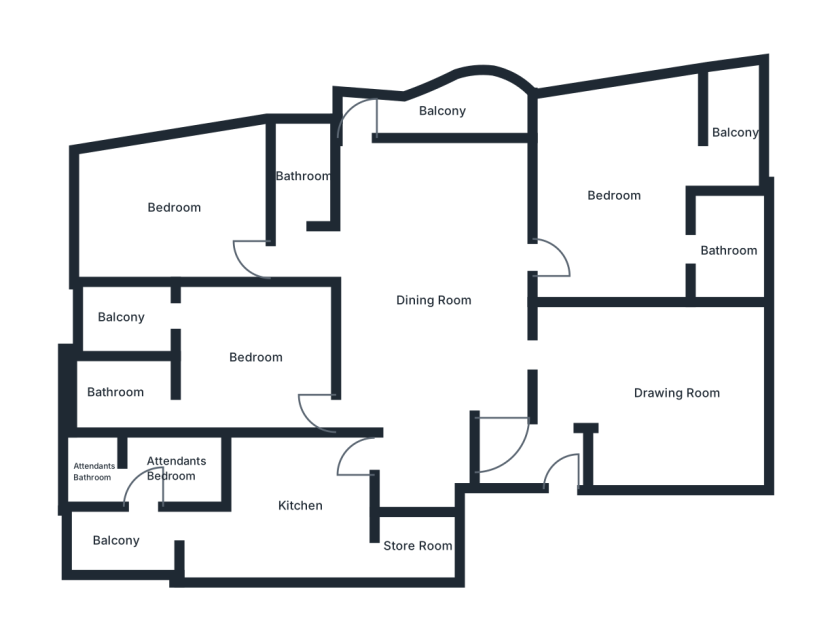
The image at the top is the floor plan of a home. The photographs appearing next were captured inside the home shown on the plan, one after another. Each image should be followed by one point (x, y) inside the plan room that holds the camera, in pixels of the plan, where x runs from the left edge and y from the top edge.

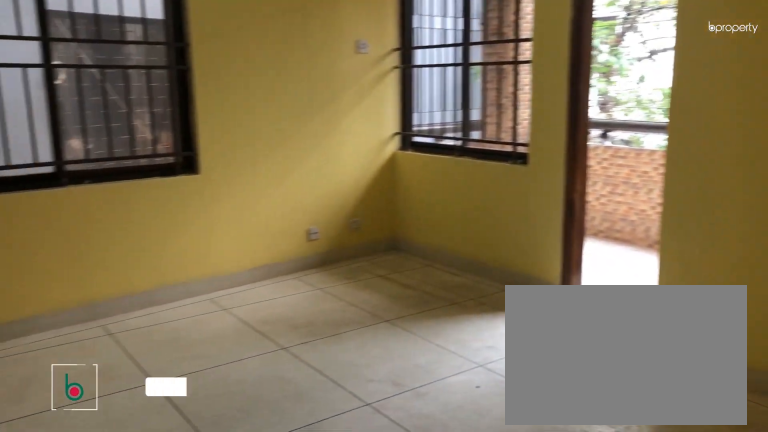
(616, 194)
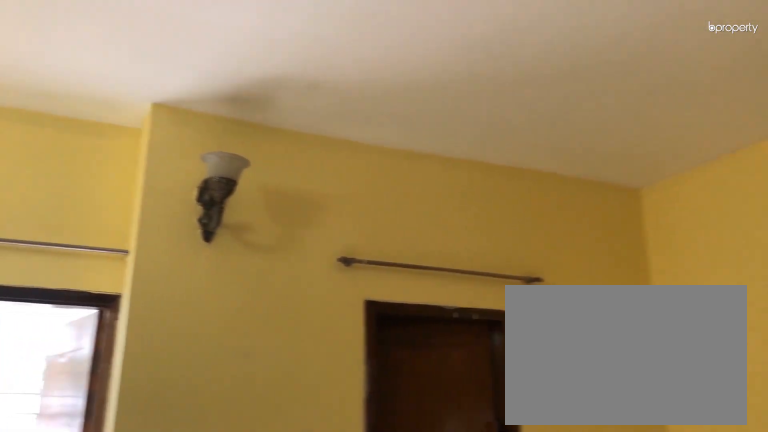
(616, 194)
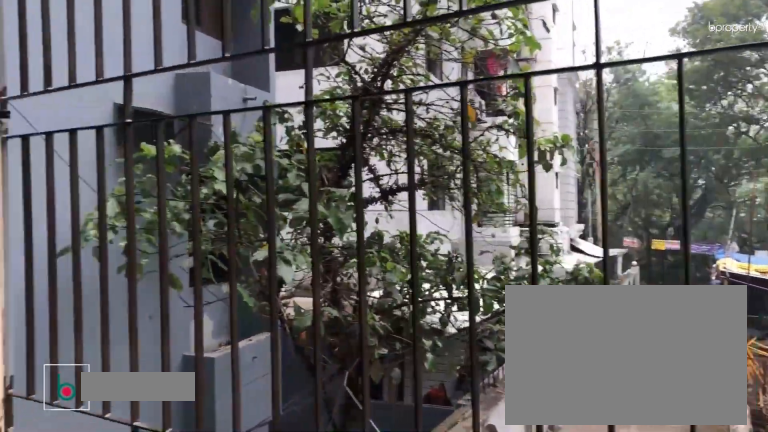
(734, 152)
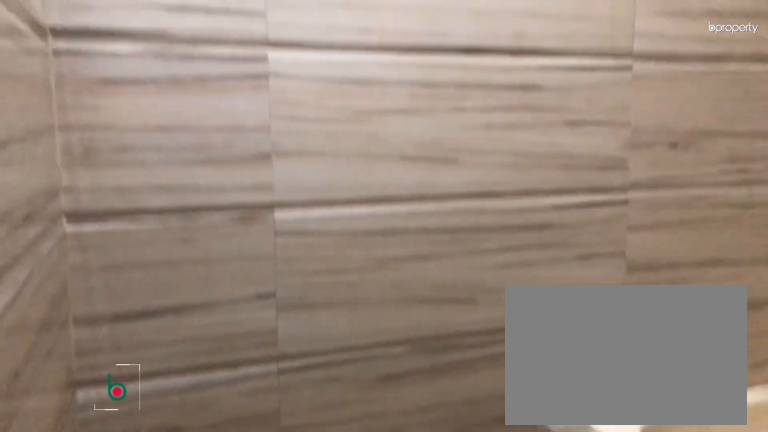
(730, 250)
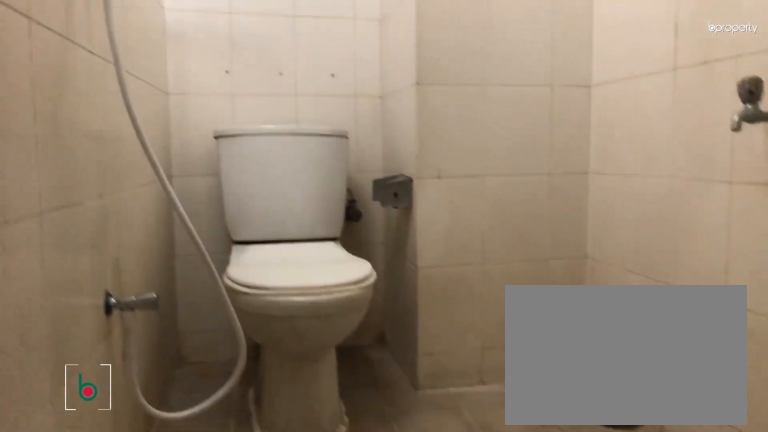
(303, 177)
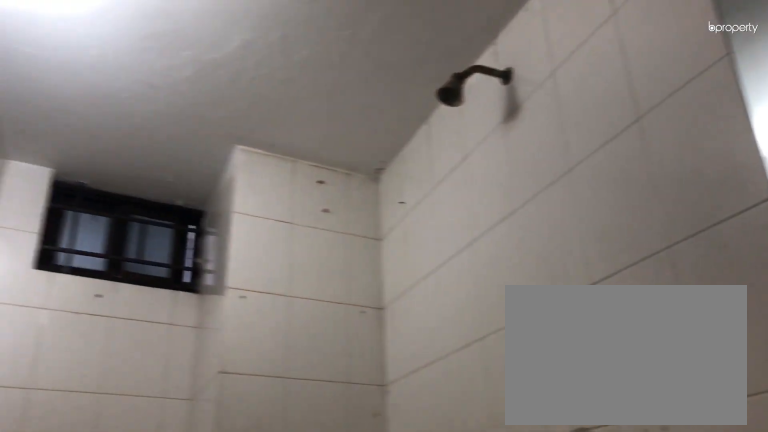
(303, 177)
